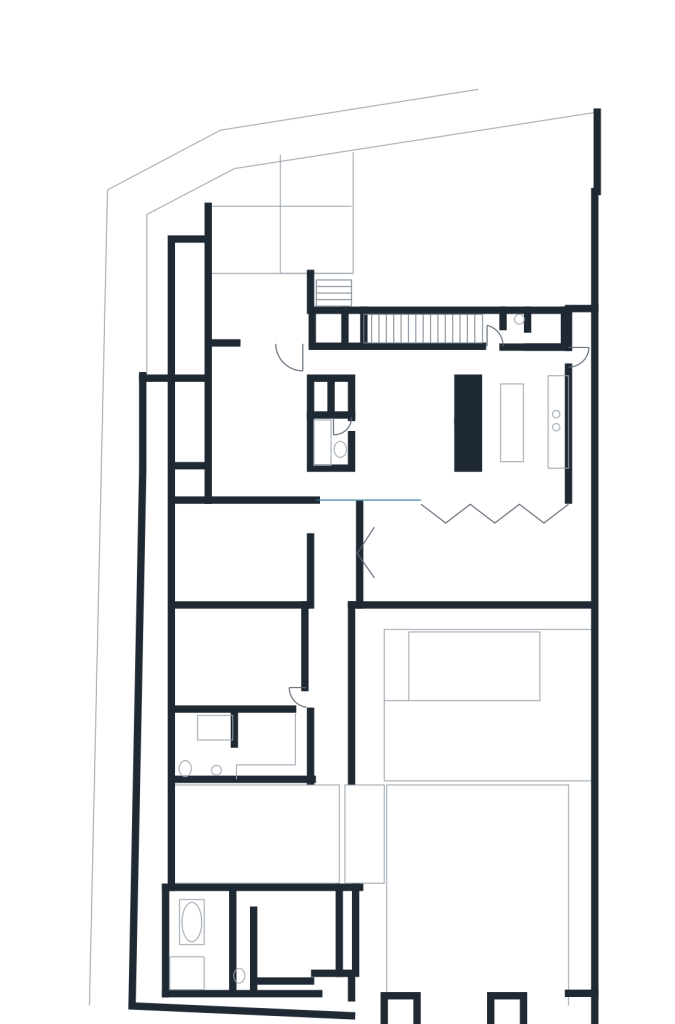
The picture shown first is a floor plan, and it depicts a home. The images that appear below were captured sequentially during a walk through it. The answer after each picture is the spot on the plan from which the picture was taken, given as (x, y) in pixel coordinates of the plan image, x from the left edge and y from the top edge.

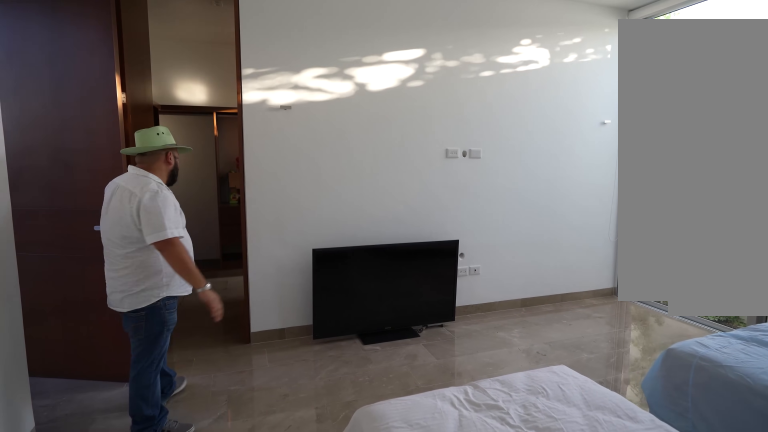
(274, 622)
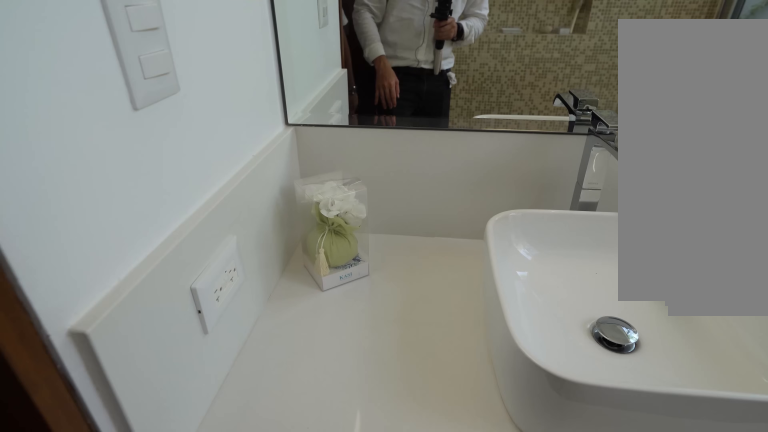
(218, 750)
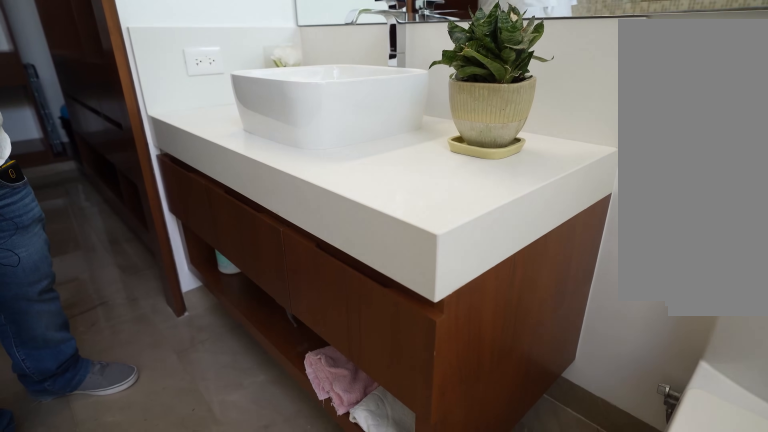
(200, 754)
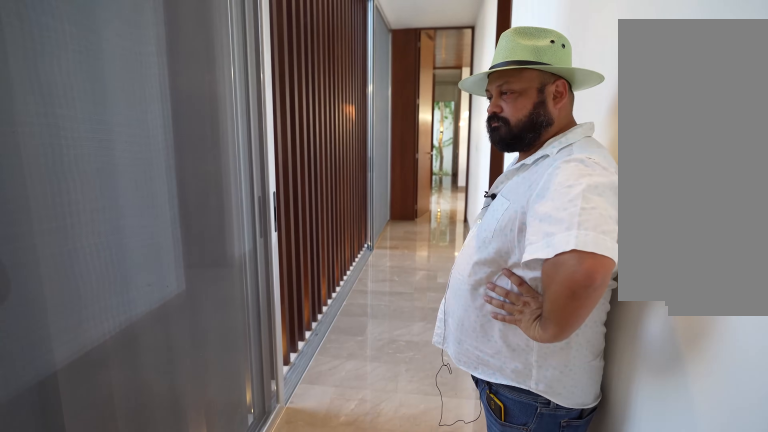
(332, 622)
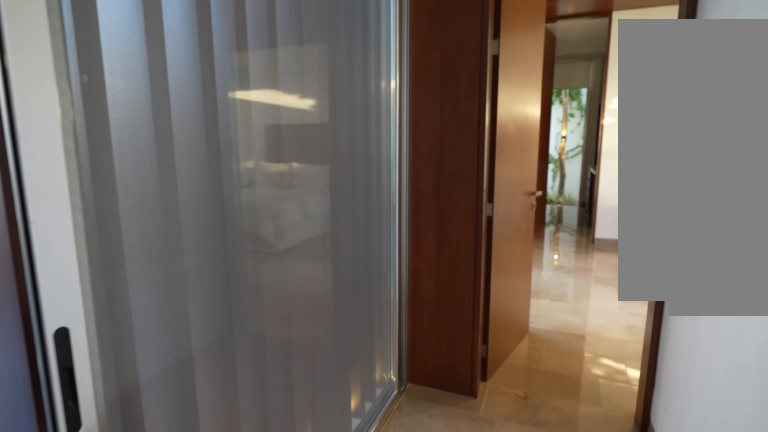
(334, 749)
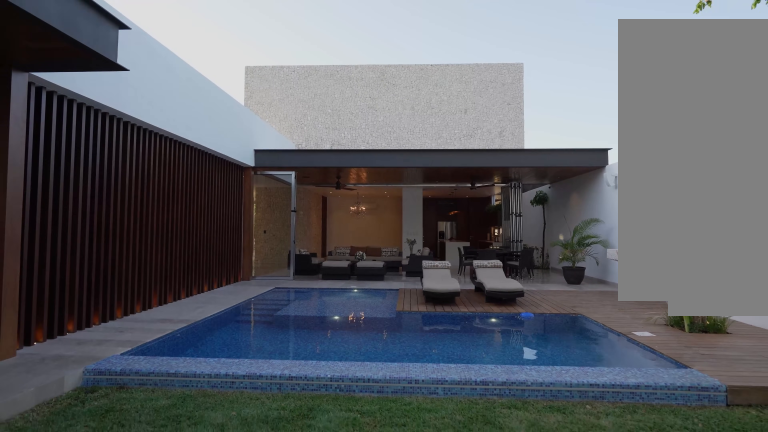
(452, 861)
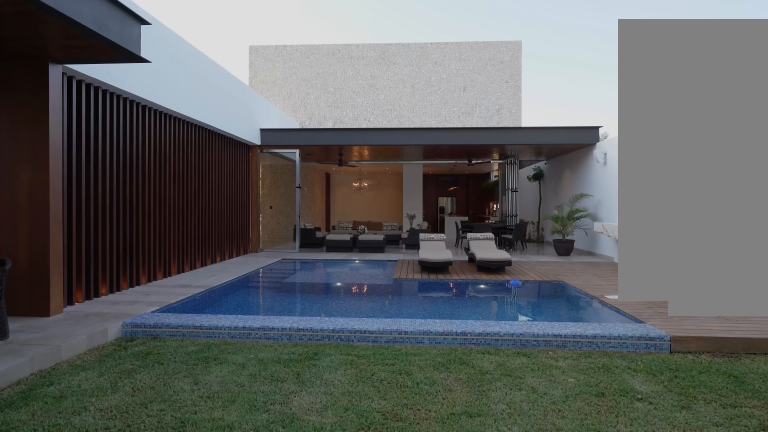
(467, 878)
